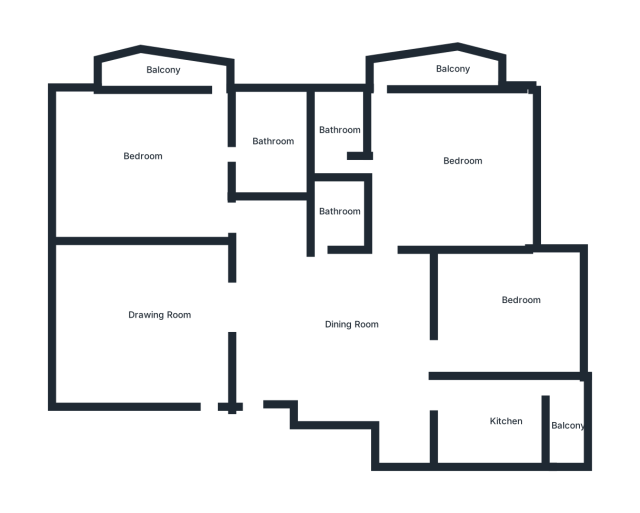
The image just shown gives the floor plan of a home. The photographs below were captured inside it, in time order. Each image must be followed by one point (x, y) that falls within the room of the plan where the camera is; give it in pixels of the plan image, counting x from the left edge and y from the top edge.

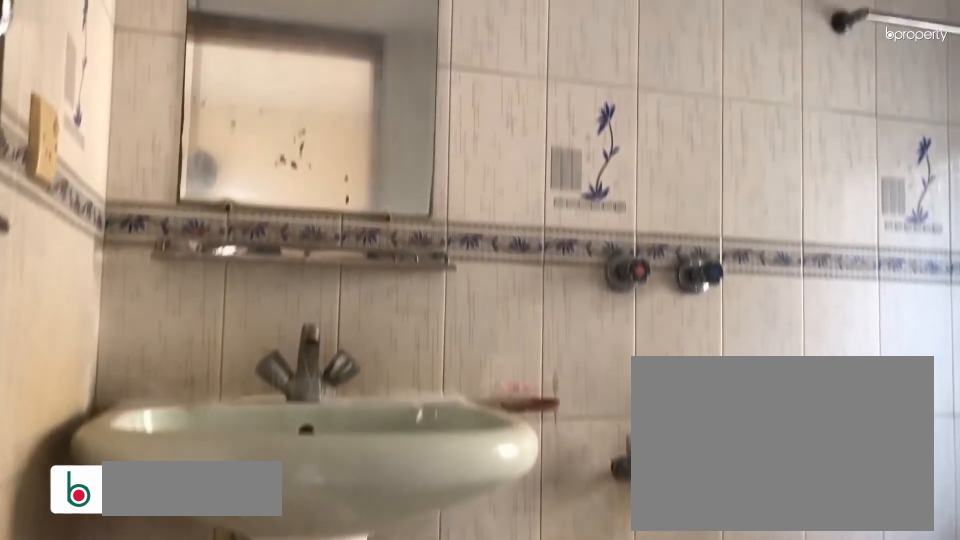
(331, 138)
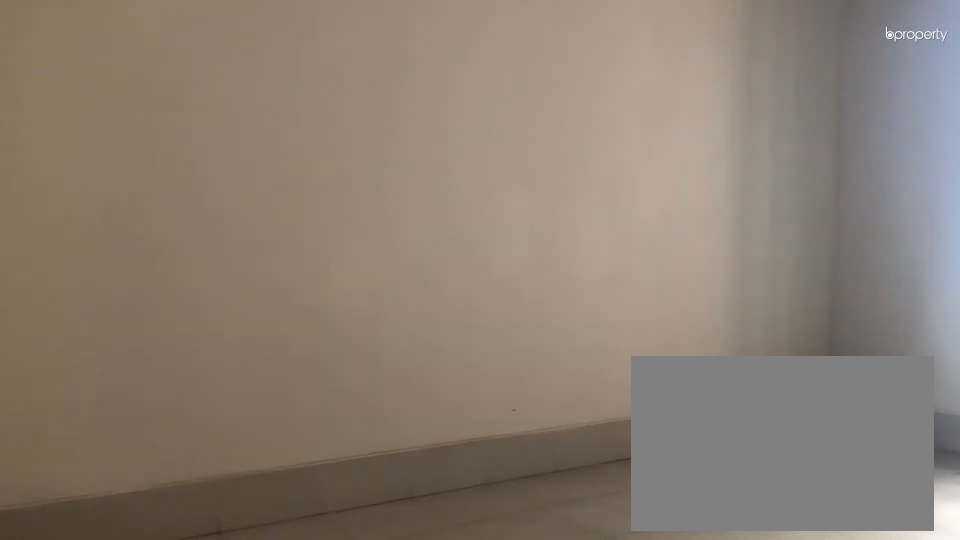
(508, 304)
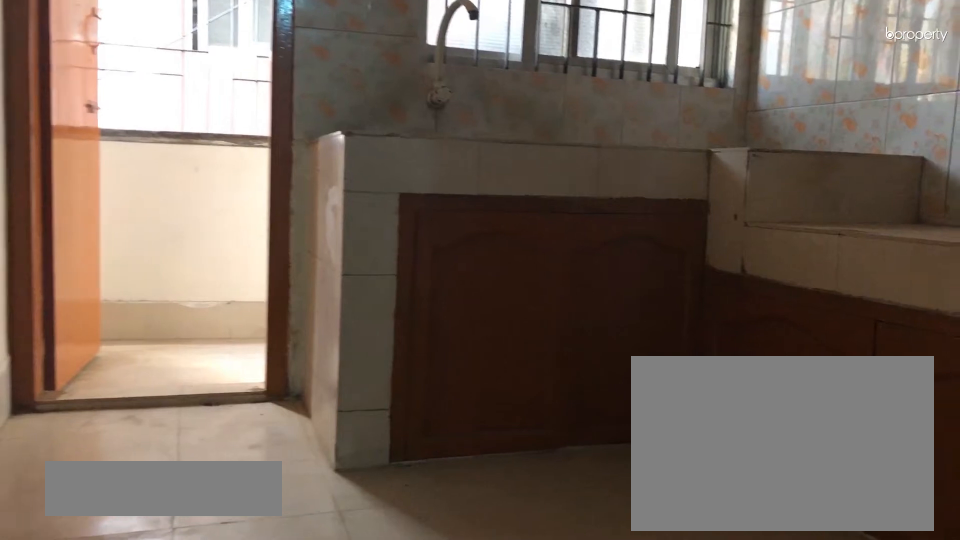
(509, 427)
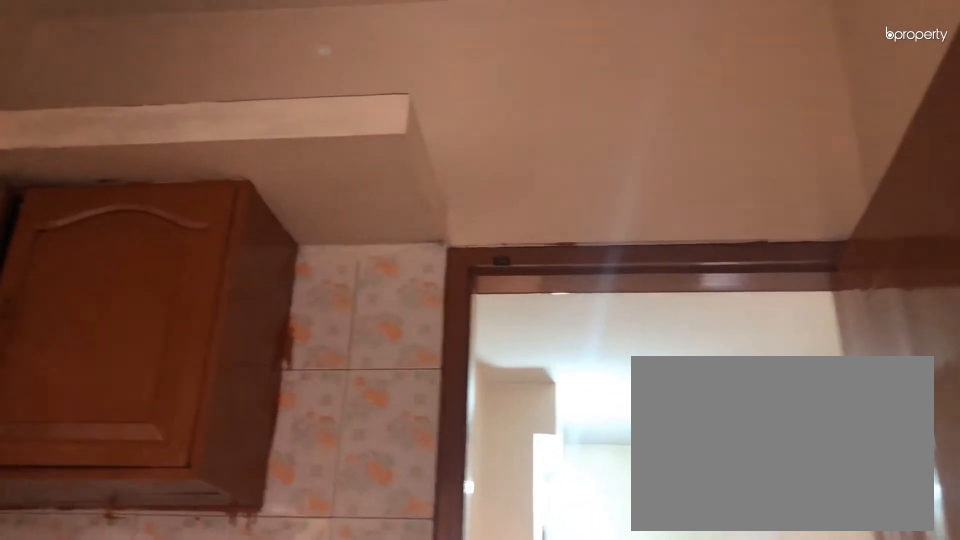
(509, 427)
